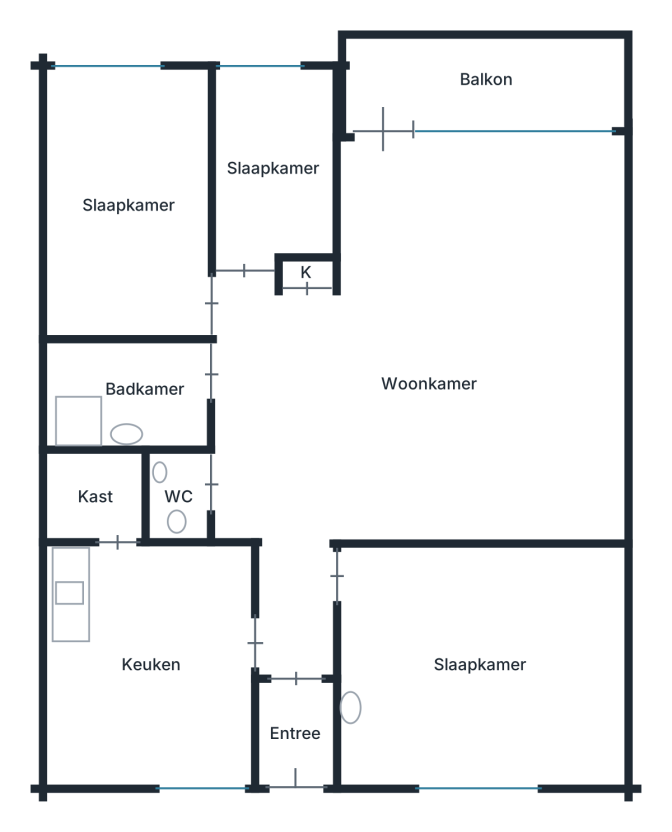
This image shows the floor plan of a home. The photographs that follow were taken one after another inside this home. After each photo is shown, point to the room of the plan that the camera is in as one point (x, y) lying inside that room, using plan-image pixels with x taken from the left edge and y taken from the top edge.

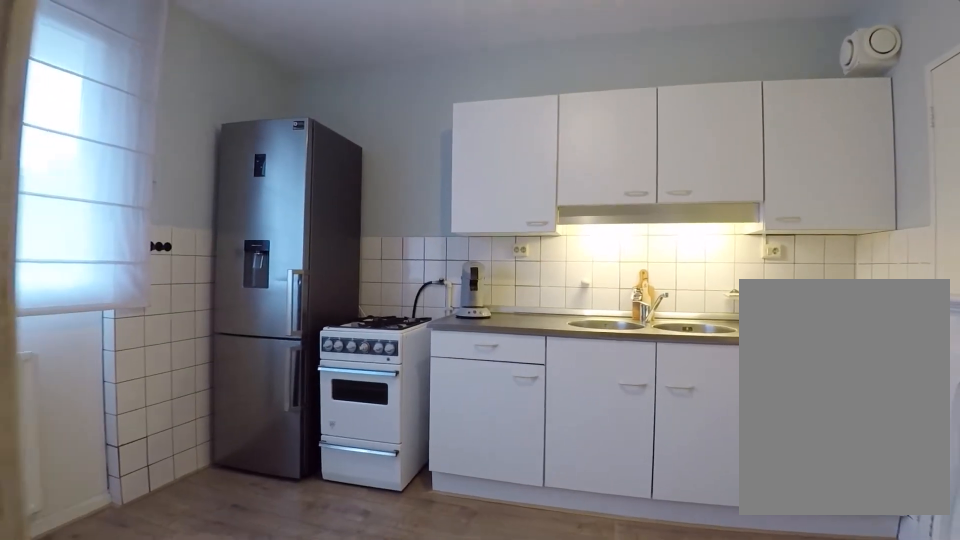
(155, 665)
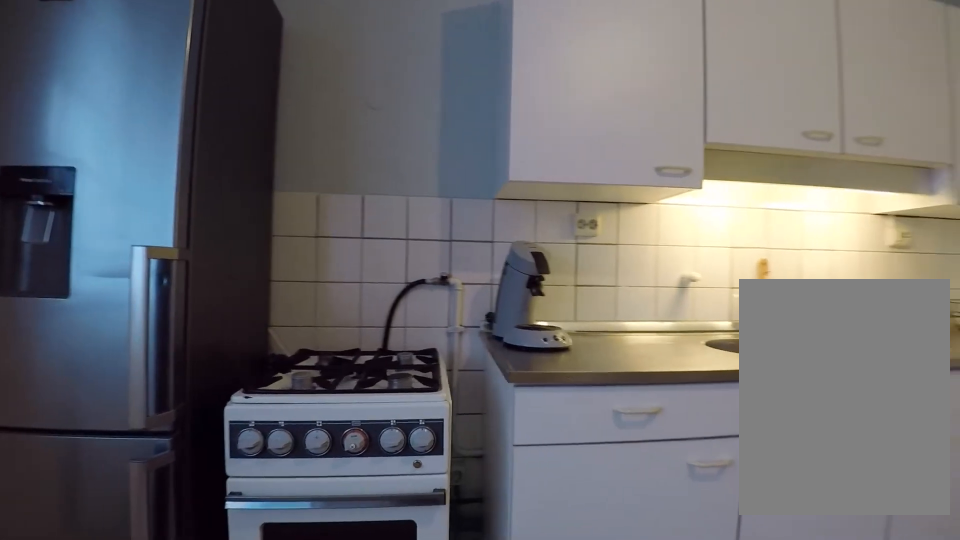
(155, 665)
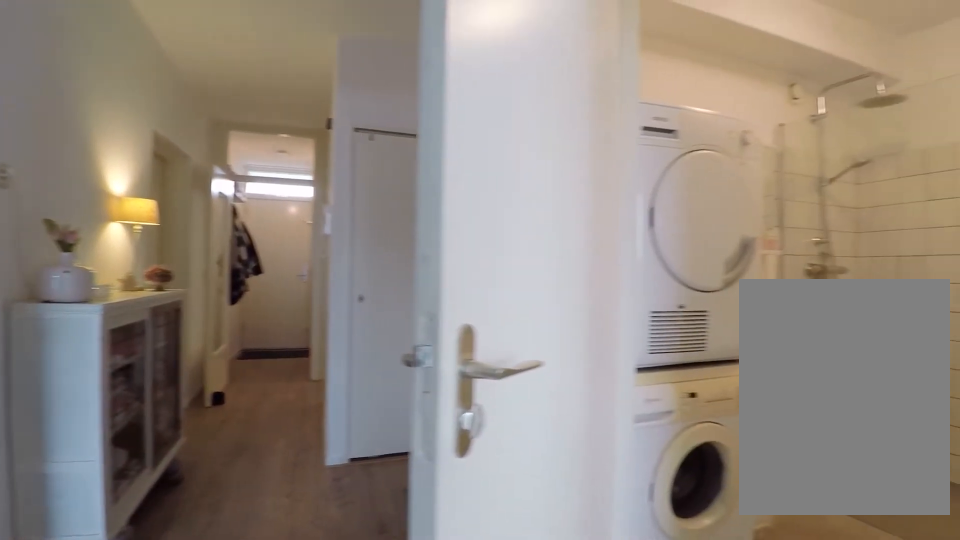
(278, 459)
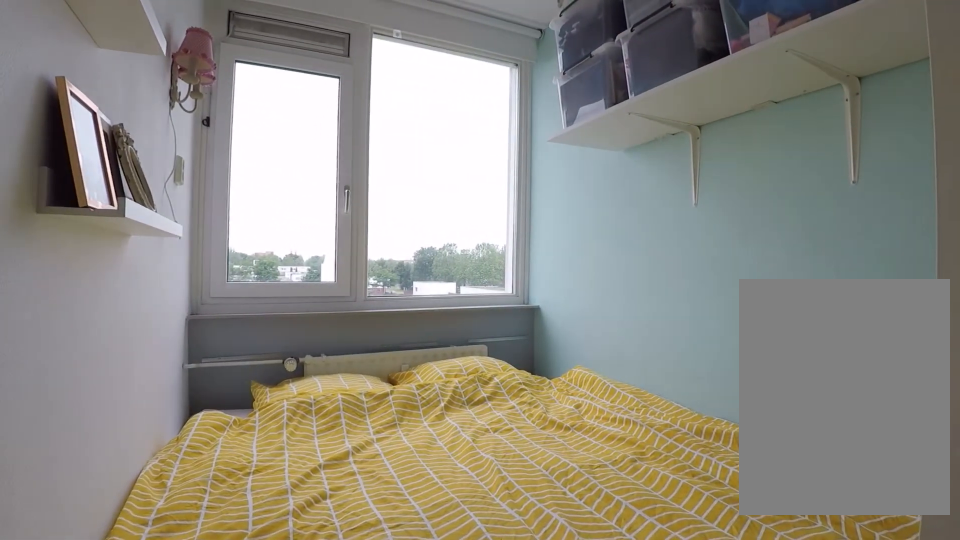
(273, 166)
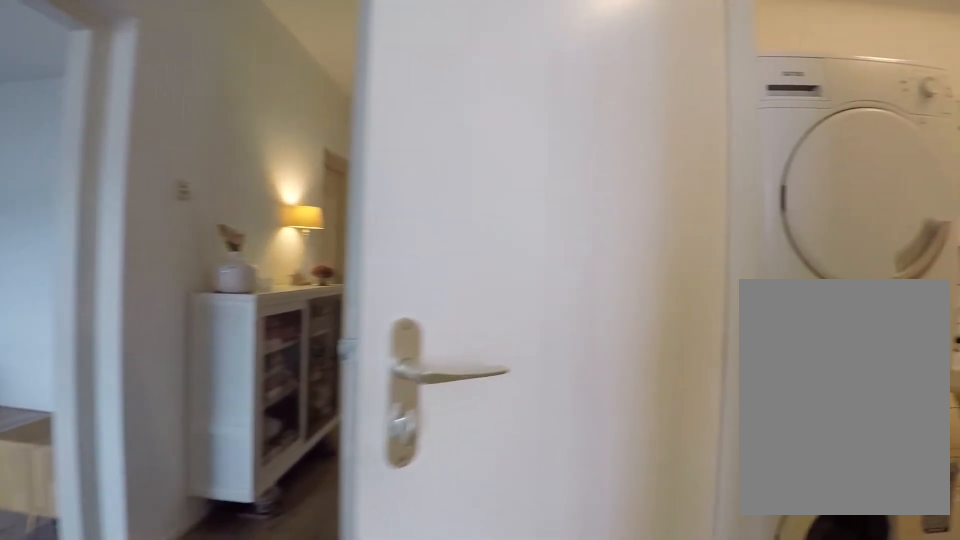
(278, 459)
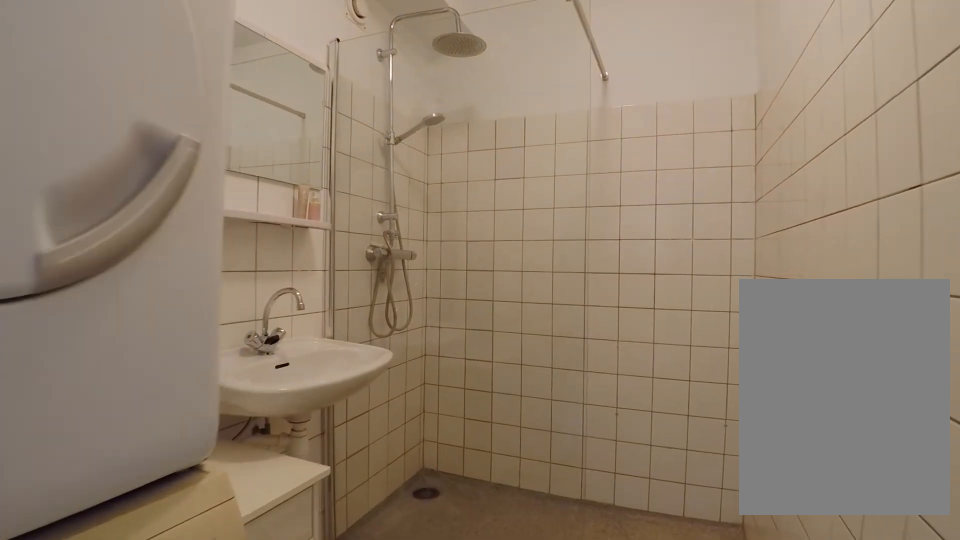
(129, 394)
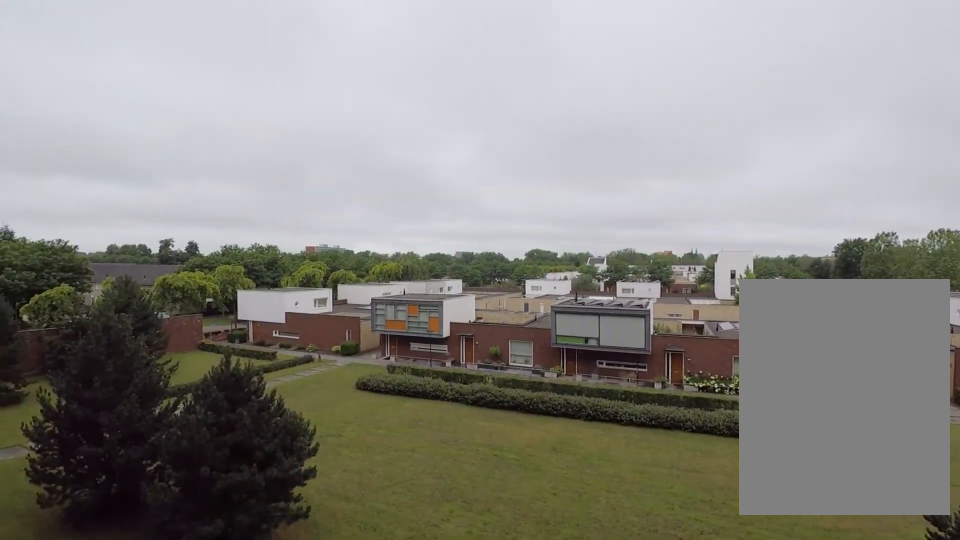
(483, 82)
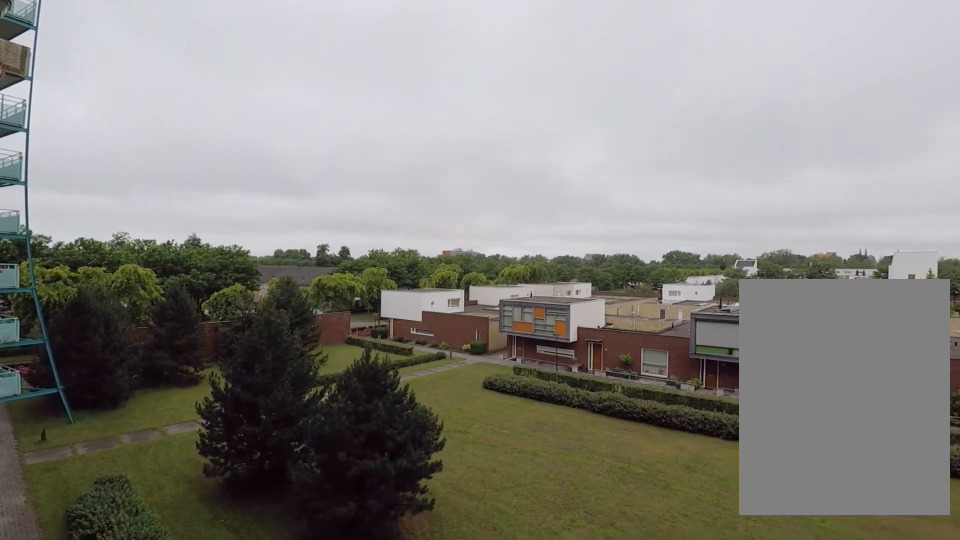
(483, 82)
